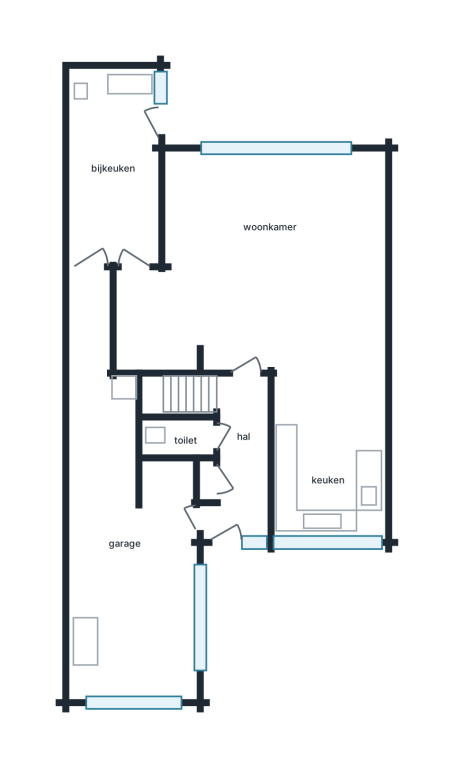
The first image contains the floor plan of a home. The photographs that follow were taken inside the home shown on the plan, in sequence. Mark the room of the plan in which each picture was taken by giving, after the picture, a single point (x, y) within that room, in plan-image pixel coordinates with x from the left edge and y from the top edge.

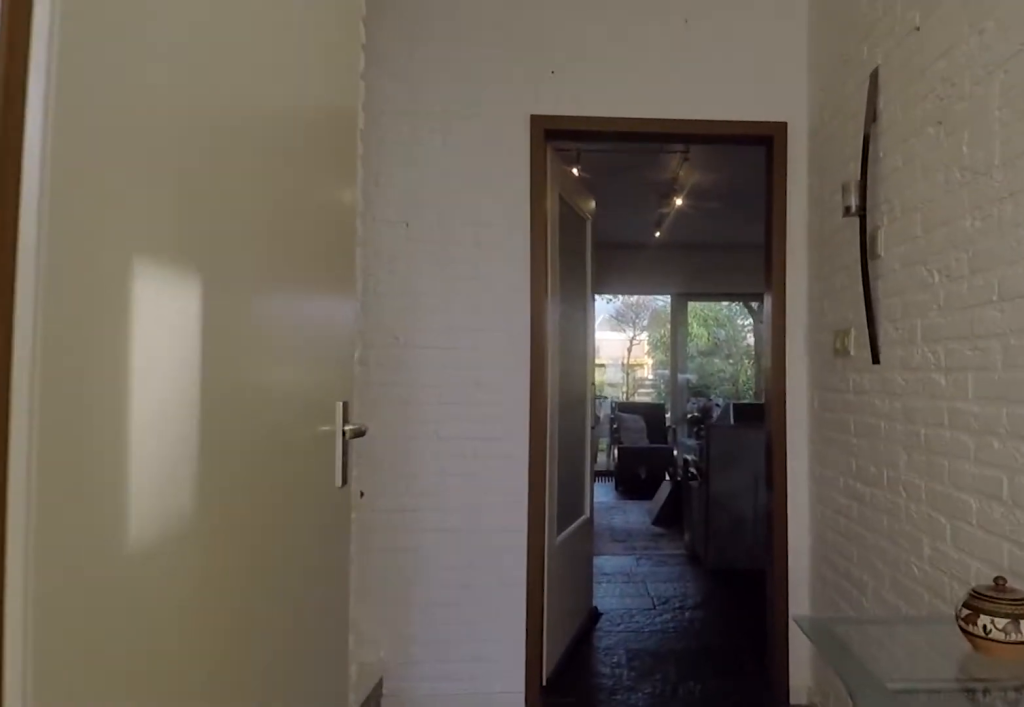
(239, 458)
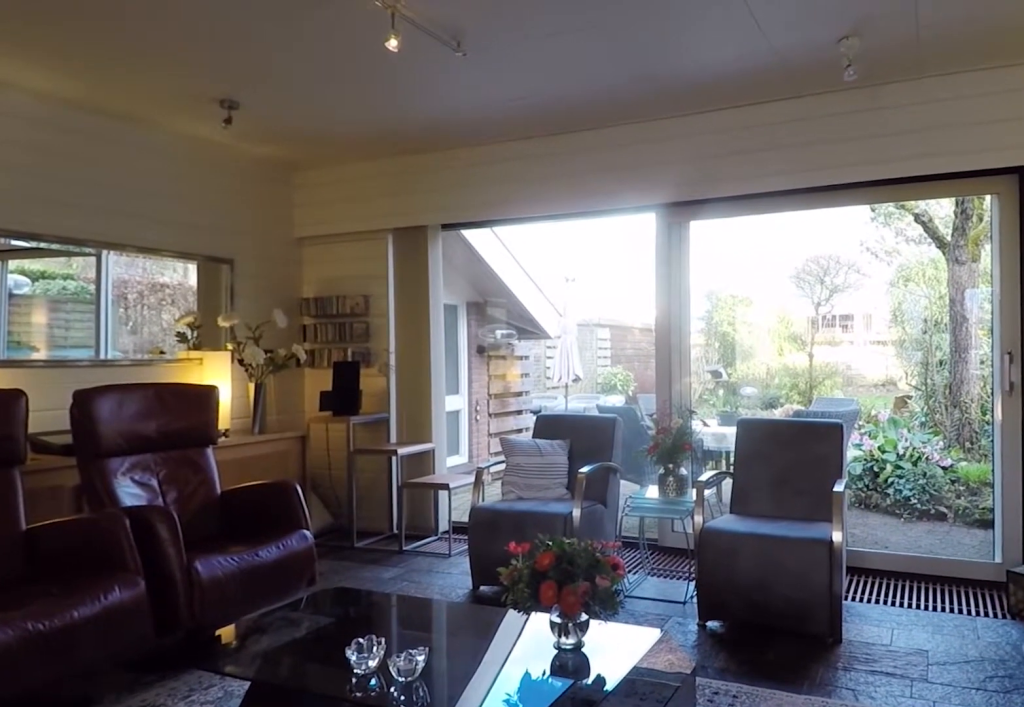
(191, 301)
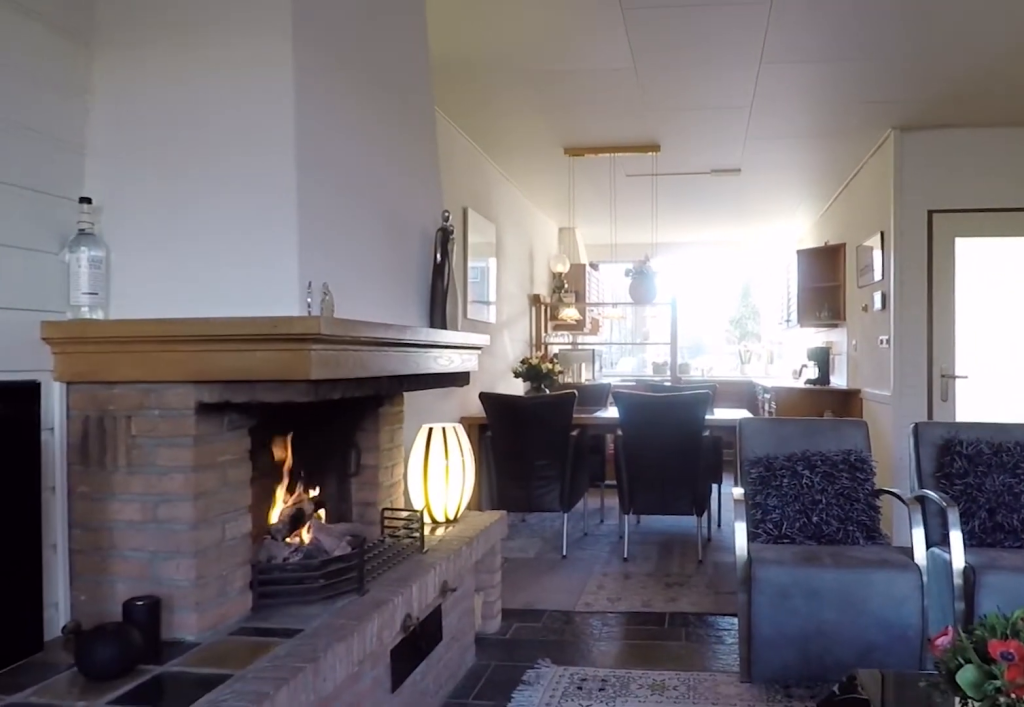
(191, 301)
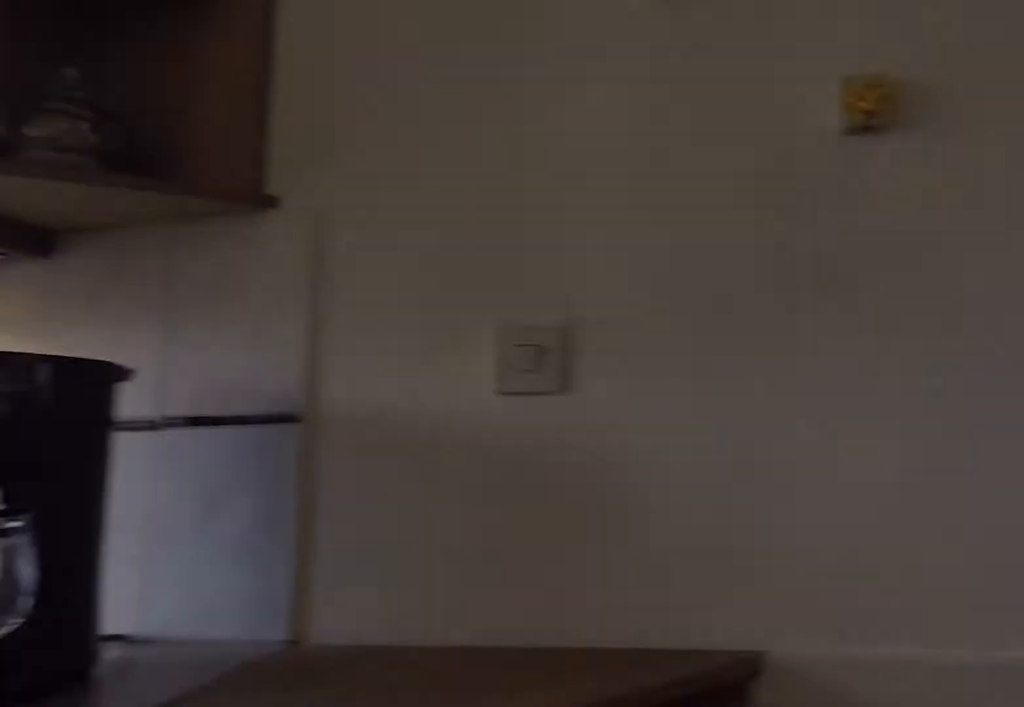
(327, 453)
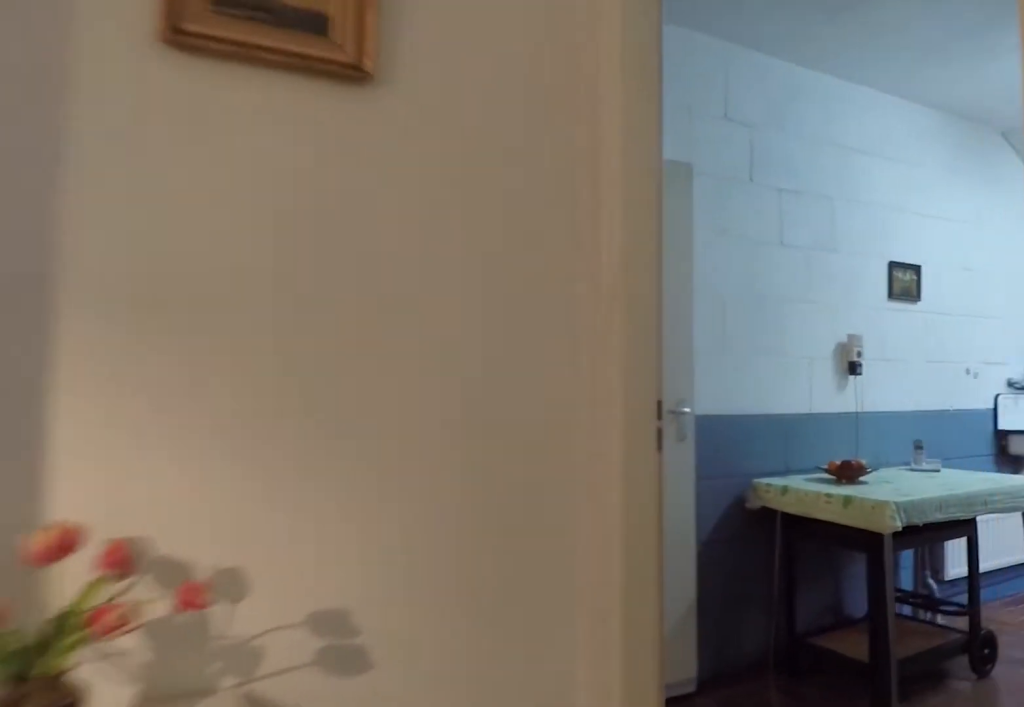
(188, 300)
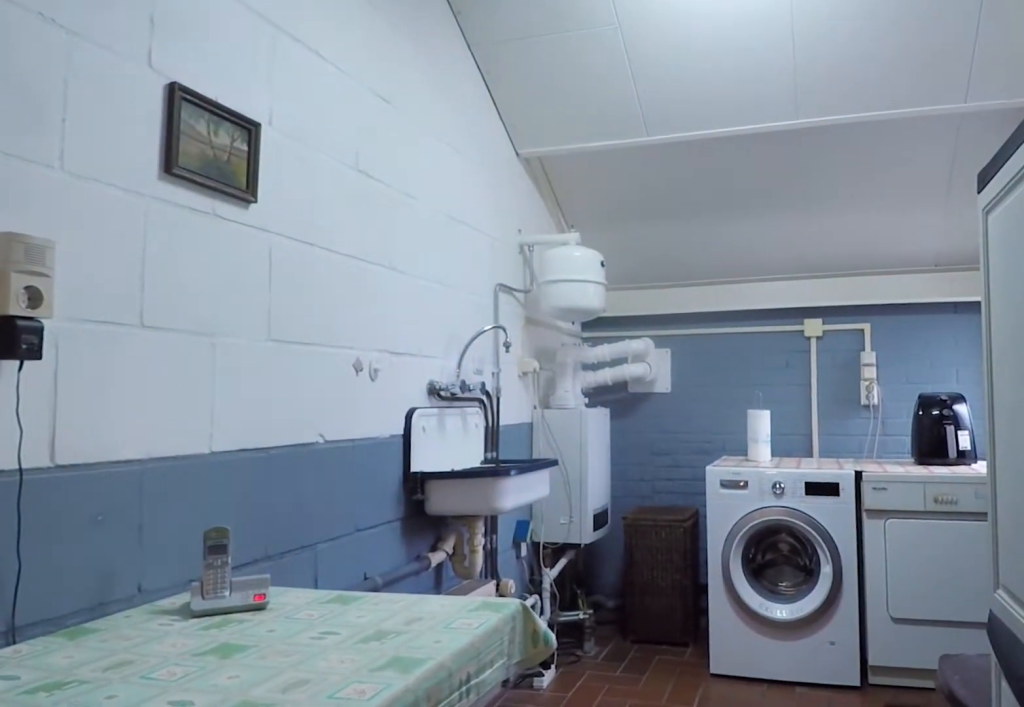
(113, 167)
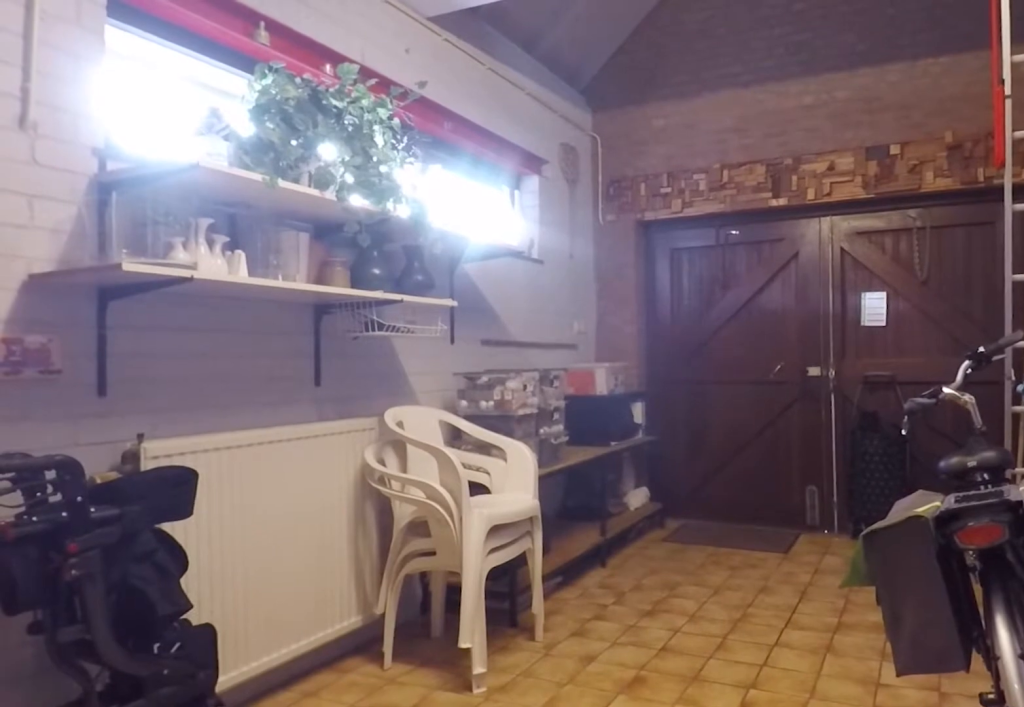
(127, 525)
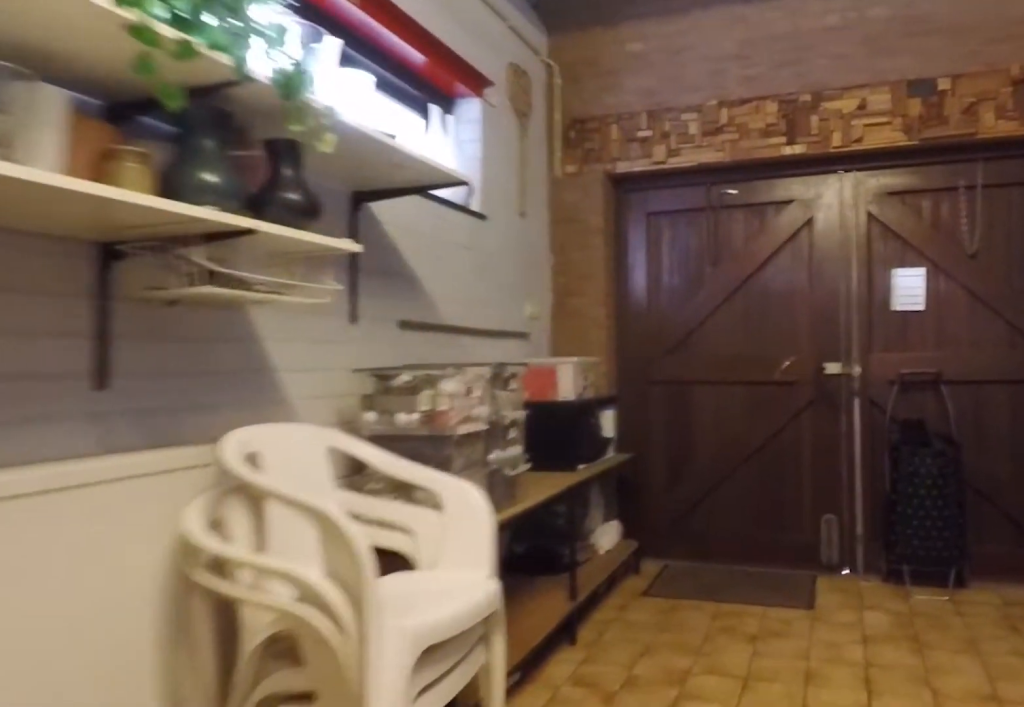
(127, 525)
